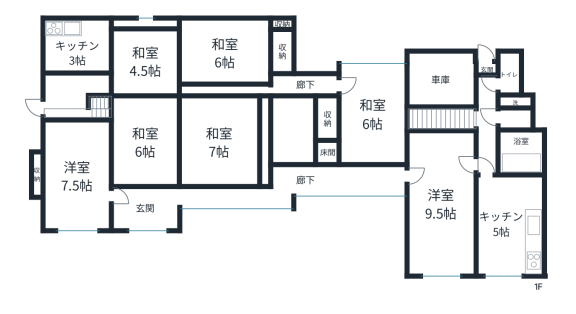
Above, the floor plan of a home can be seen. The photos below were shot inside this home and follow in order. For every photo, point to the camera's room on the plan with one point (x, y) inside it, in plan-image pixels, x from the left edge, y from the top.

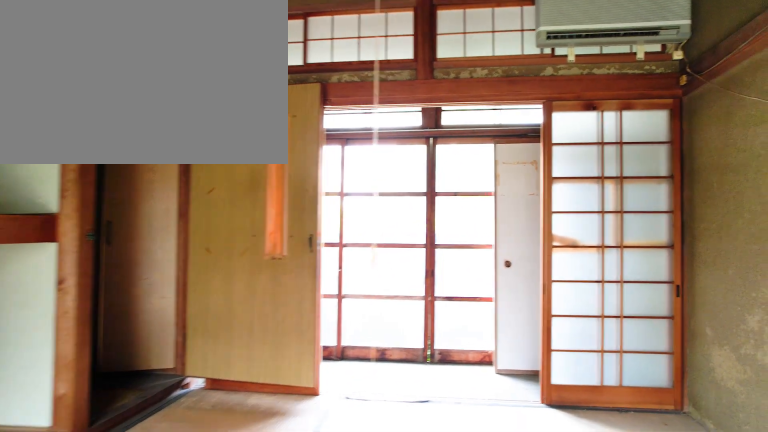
(371, 113)
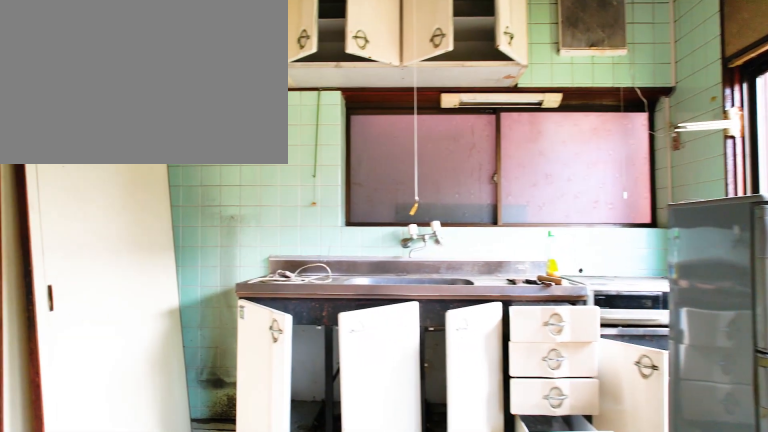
(508, 223)
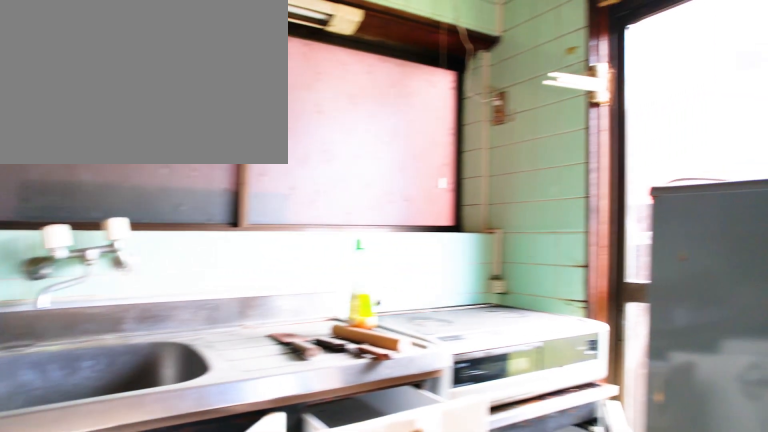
(508, 223)
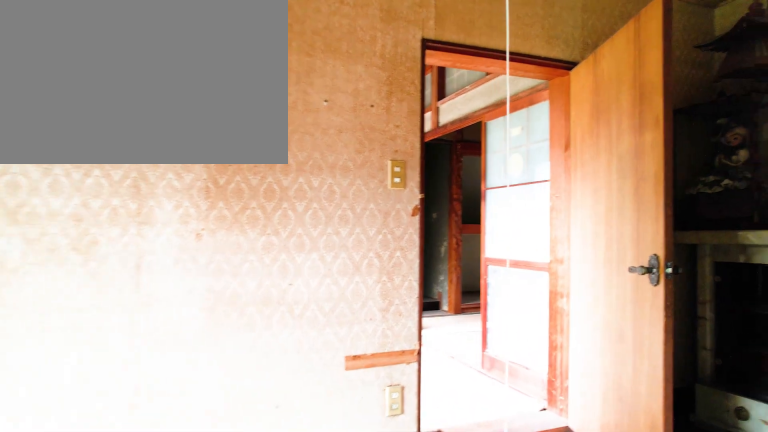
(441, 203)
